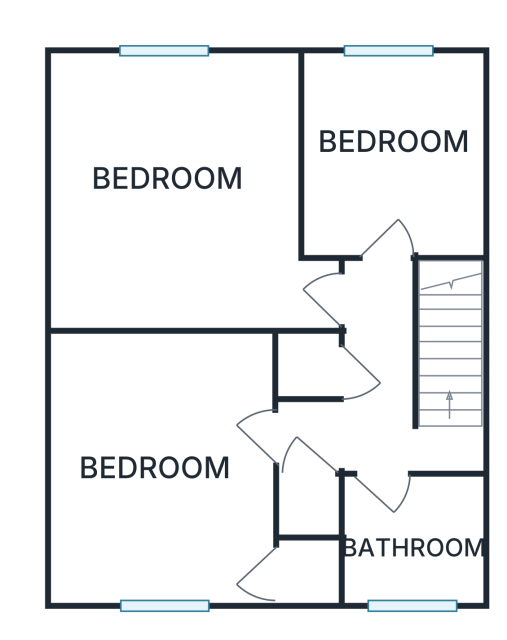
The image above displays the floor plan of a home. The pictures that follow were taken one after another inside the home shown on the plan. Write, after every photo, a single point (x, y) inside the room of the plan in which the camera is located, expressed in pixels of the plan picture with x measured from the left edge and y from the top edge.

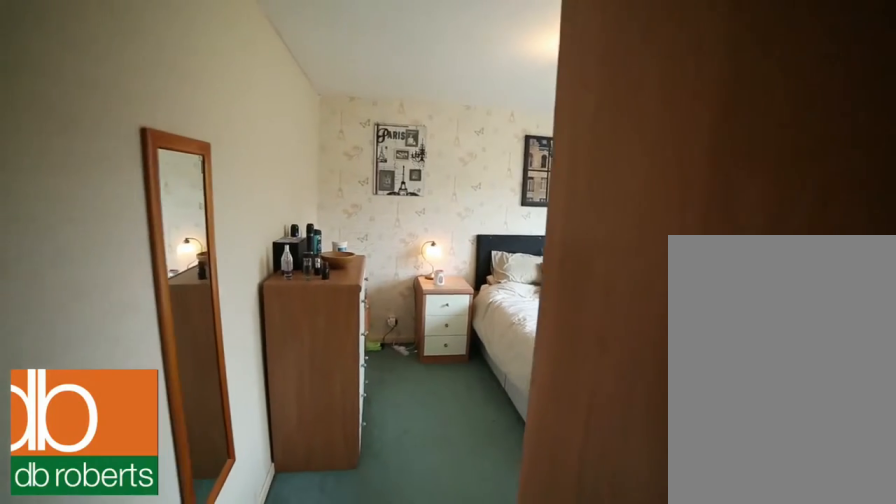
(180, 190)
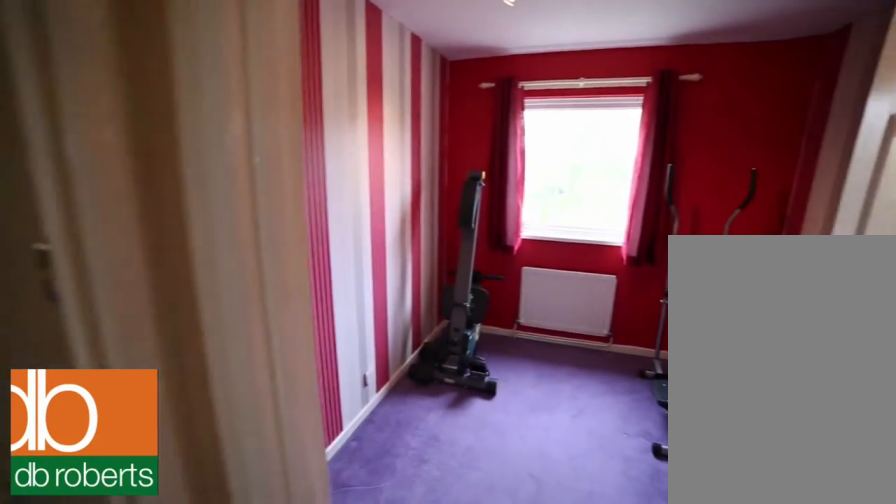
(392, 152)
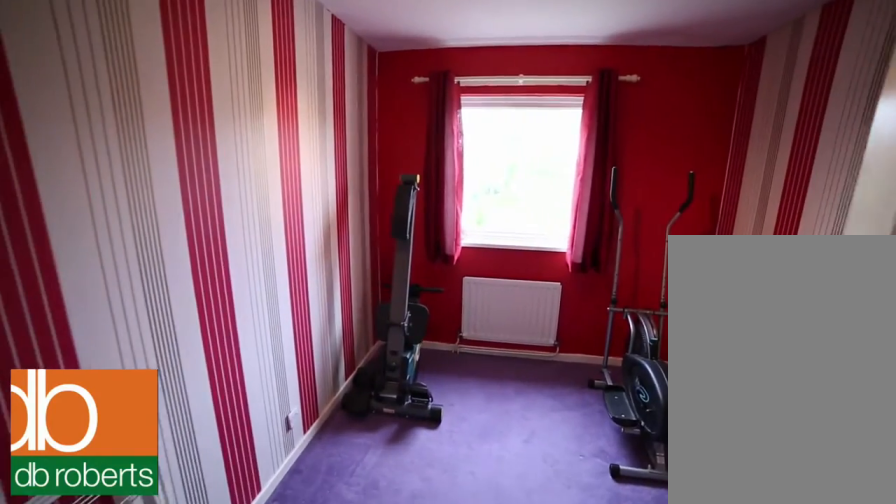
(392, 152)
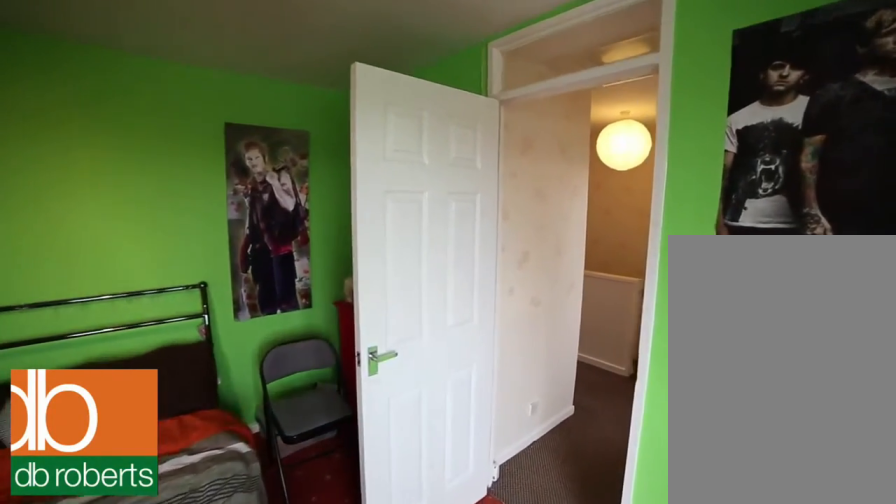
(166, 468)
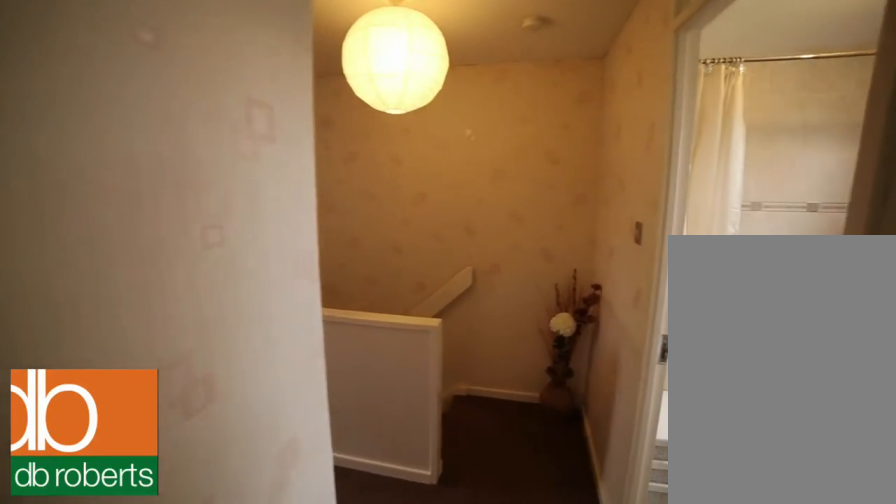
(371, 385)
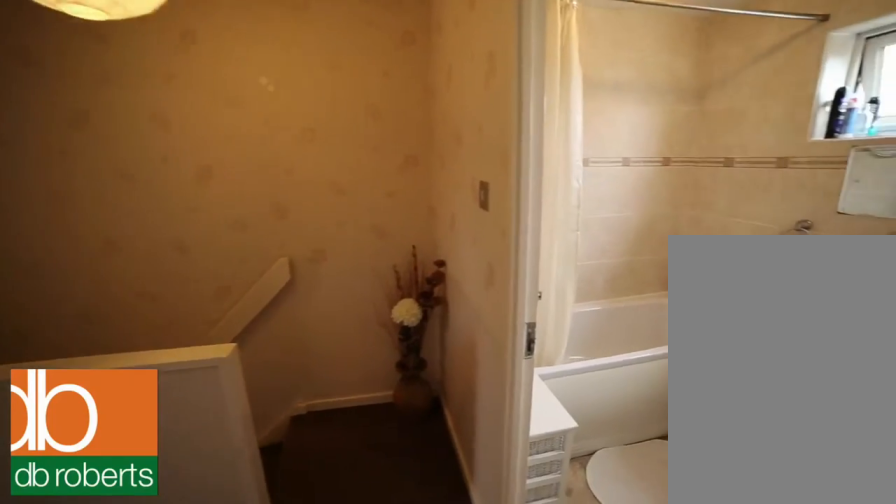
(371, 385)
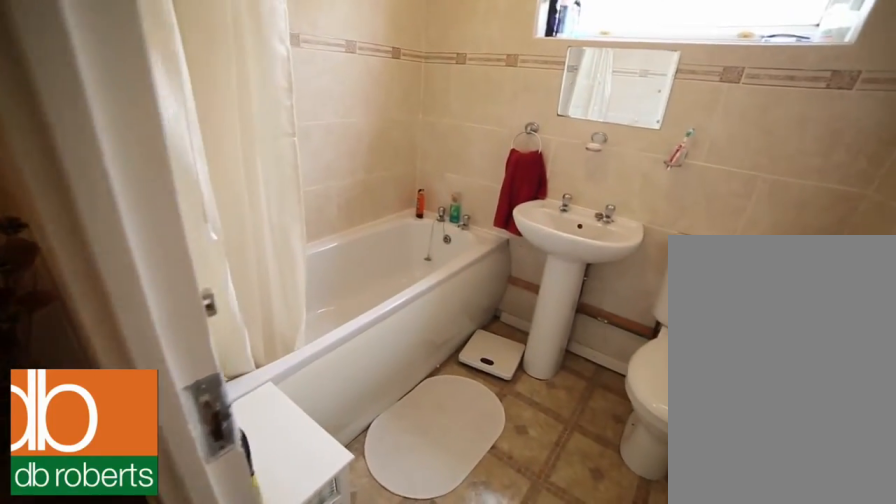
(415, 542)
